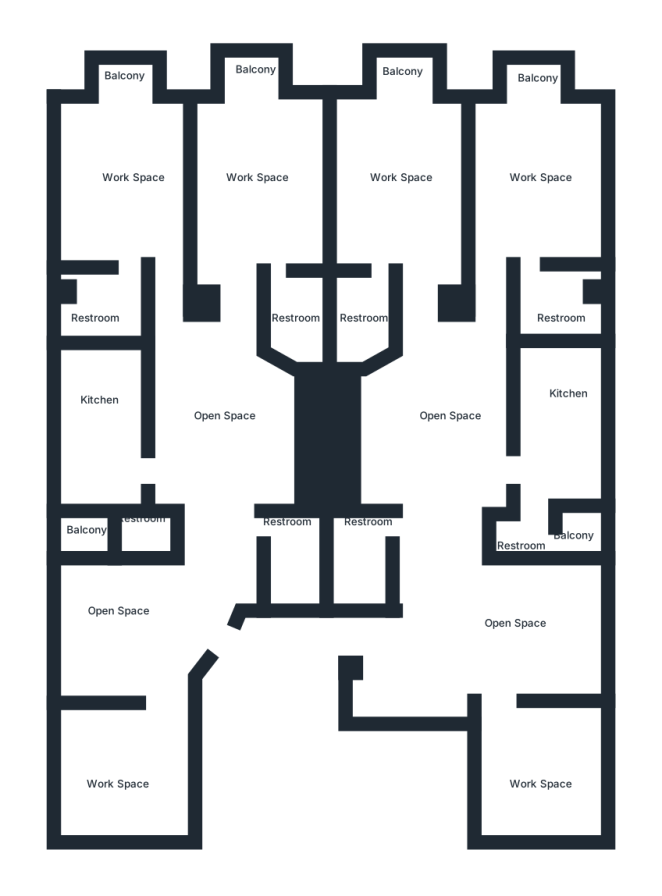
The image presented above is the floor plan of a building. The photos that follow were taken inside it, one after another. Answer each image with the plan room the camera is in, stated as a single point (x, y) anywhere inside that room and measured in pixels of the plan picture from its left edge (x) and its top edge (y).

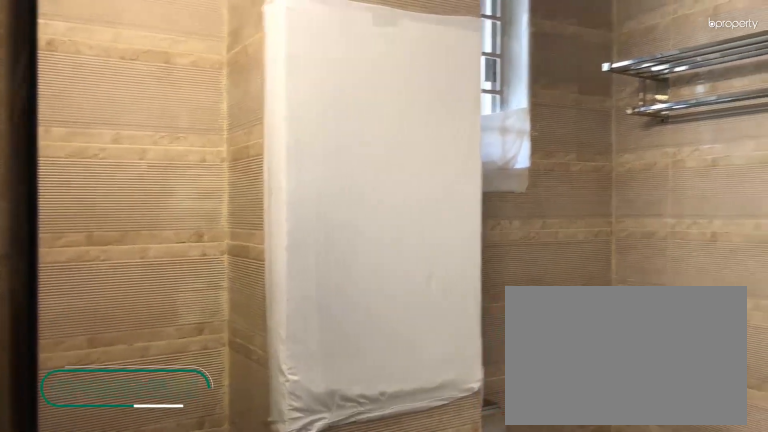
(551, 297)
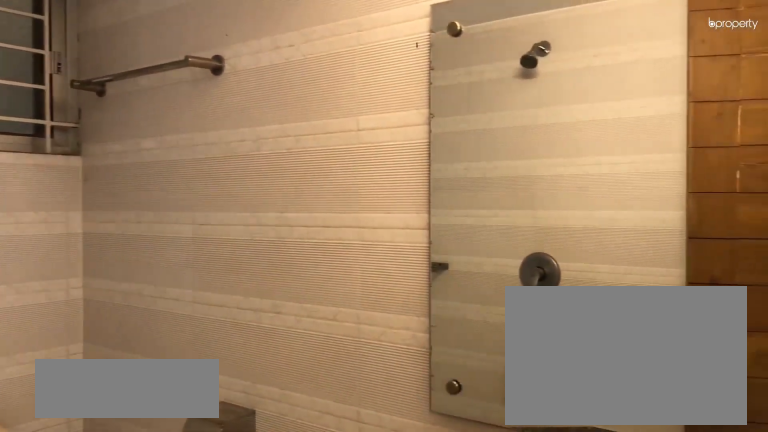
(364, 313)
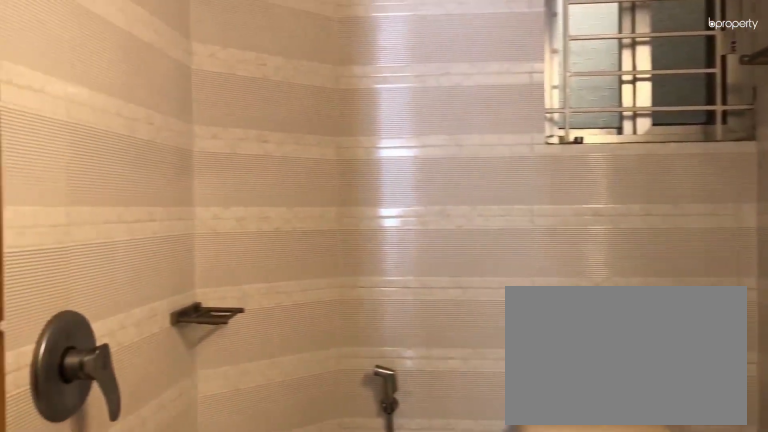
(364, 313)
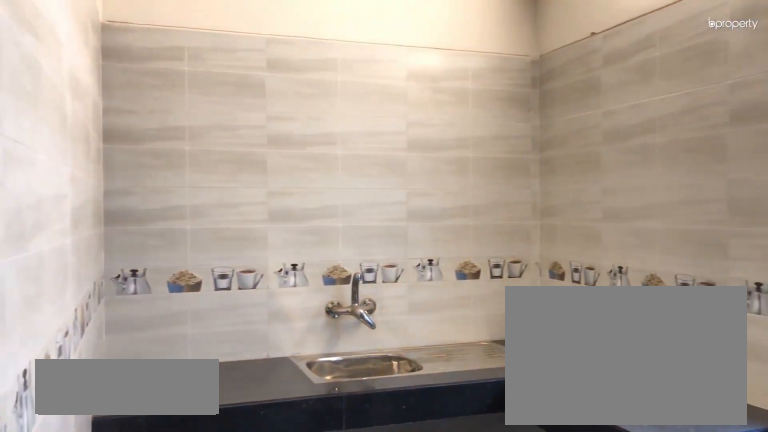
(560, 429)
